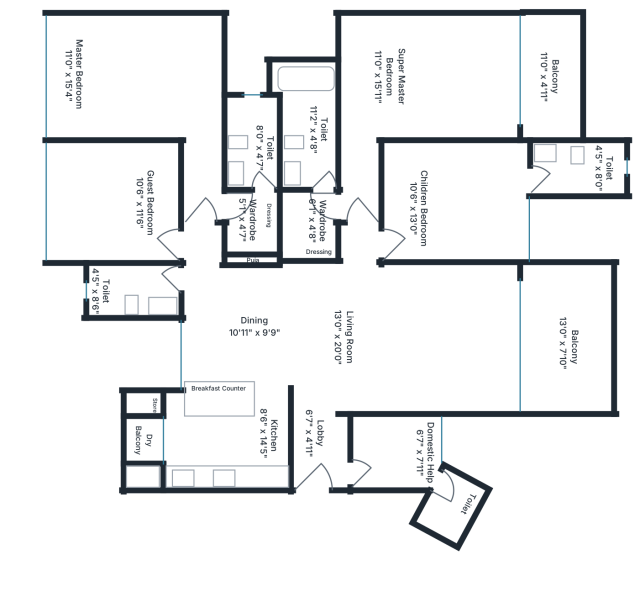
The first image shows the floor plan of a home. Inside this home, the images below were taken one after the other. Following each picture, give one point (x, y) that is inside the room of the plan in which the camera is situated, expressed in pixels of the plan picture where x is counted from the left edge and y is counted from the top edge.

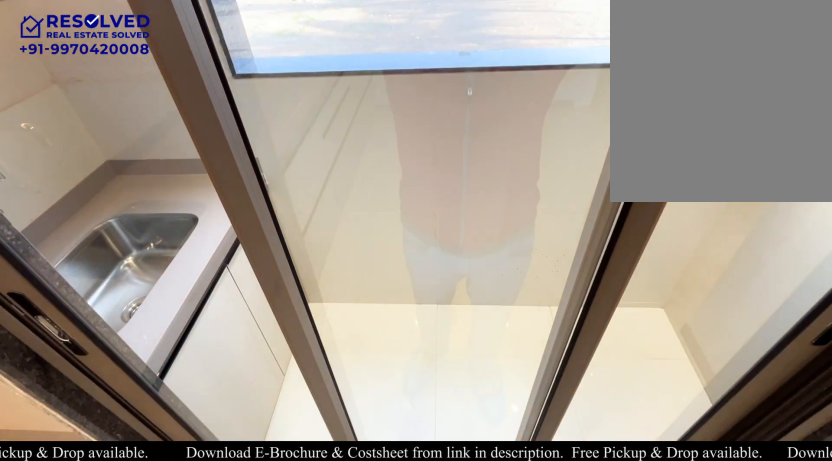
(144, 442)
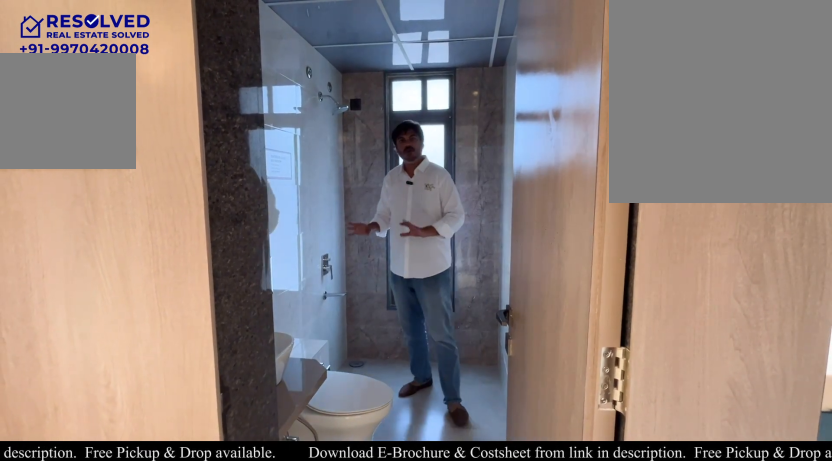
(133, 290)
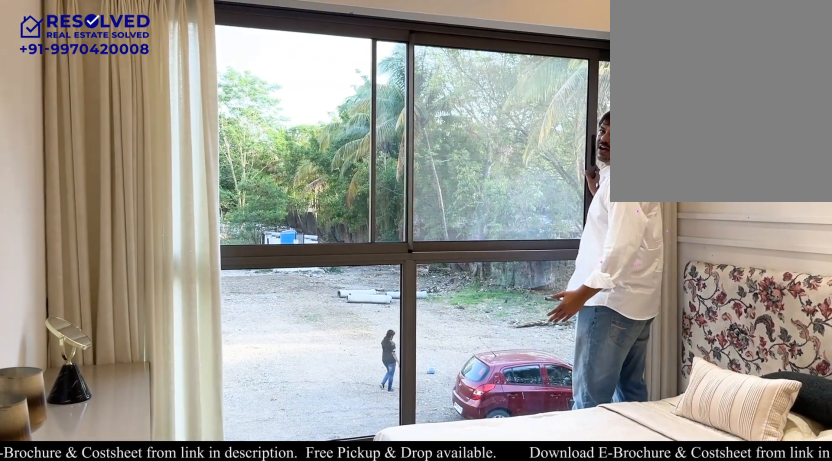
(116, 201)
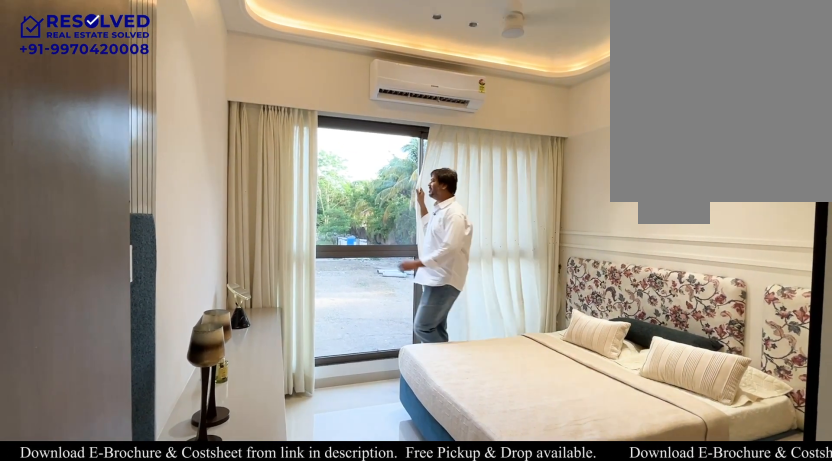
(116, 201)
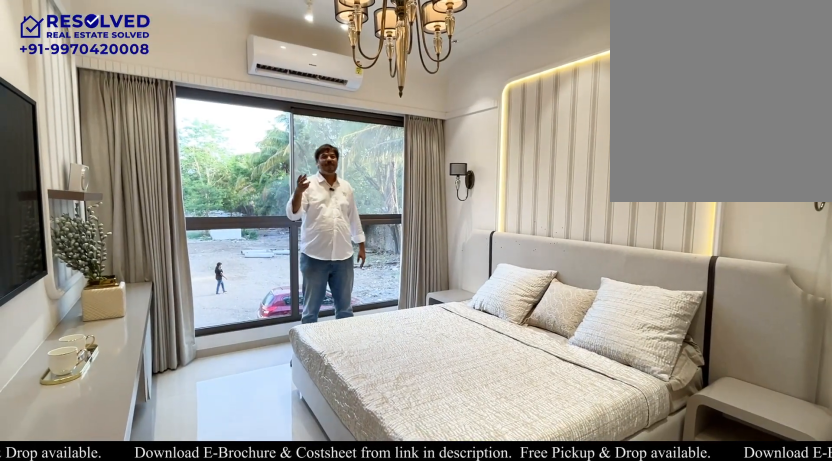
(146, 90)
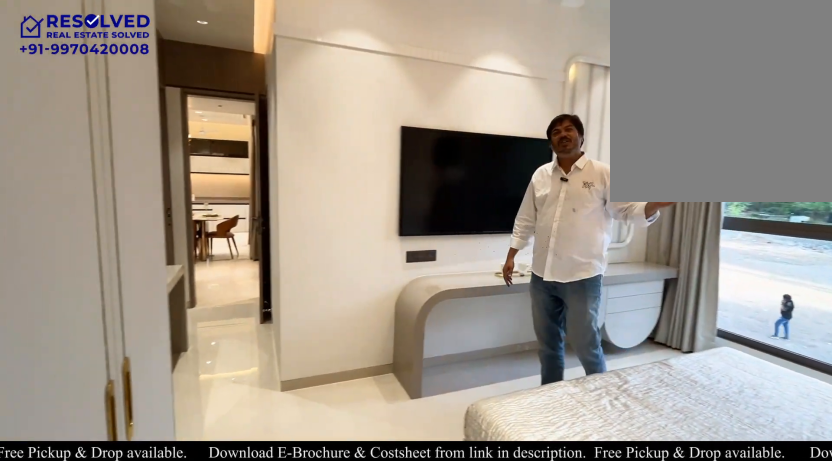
(146, 90)
